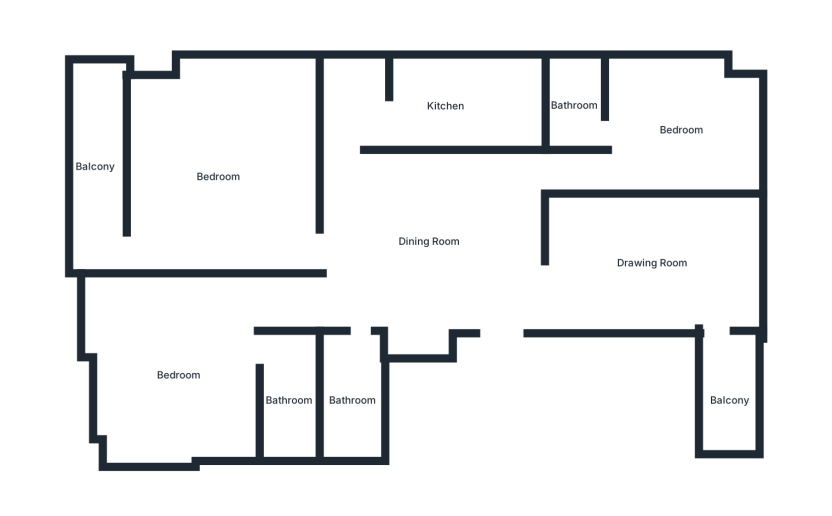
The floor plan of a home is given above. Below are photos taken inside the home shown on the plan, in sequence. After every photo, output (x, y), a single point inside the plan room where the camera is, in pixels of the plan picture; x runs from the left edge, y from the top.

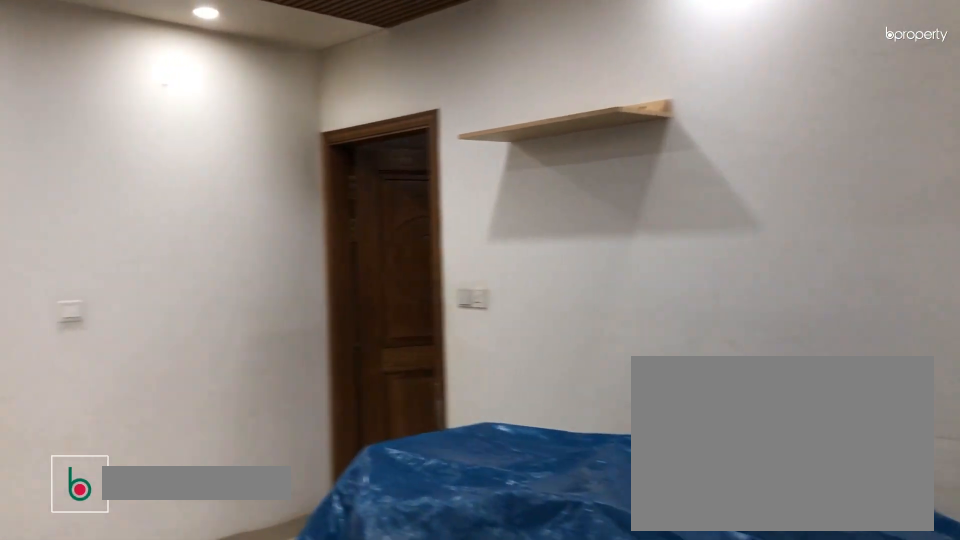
(431, 242)
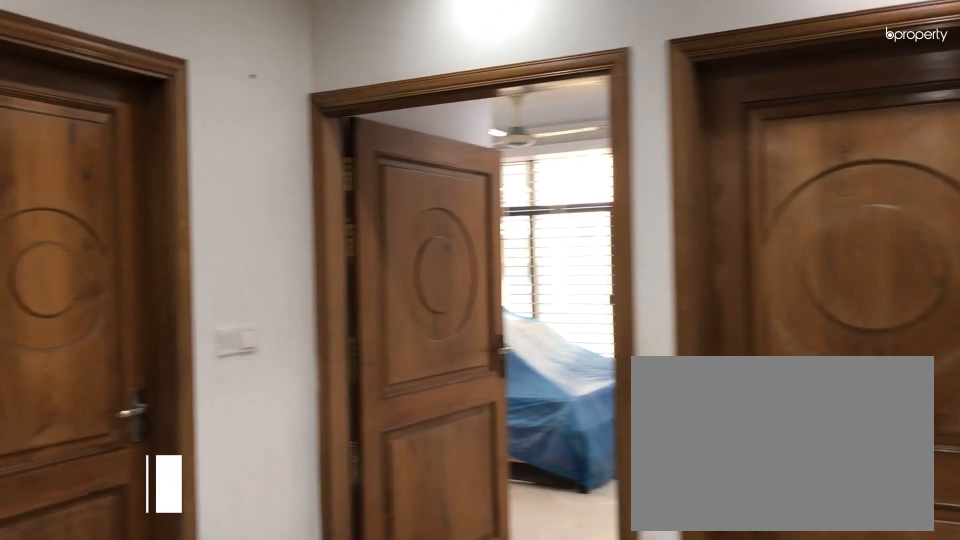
(431, 242)
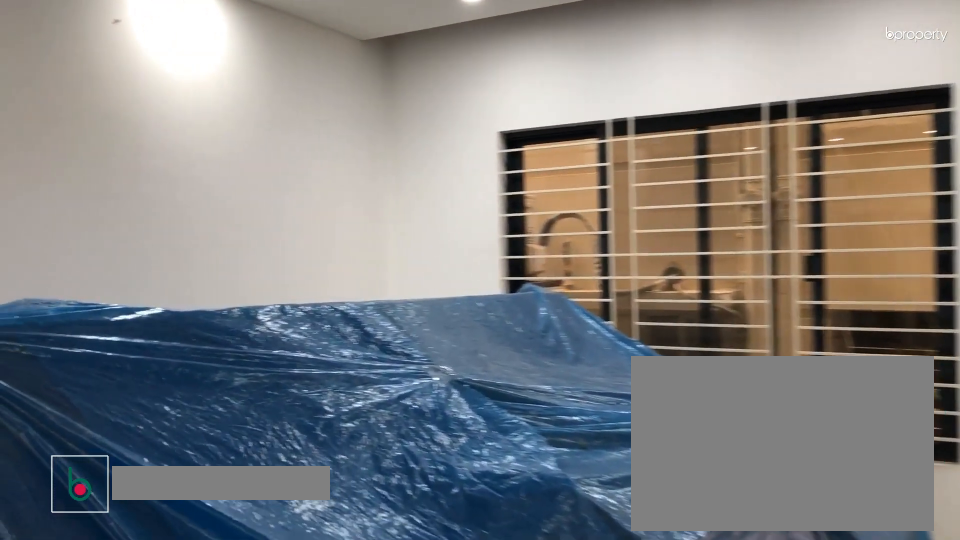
(649, 262)
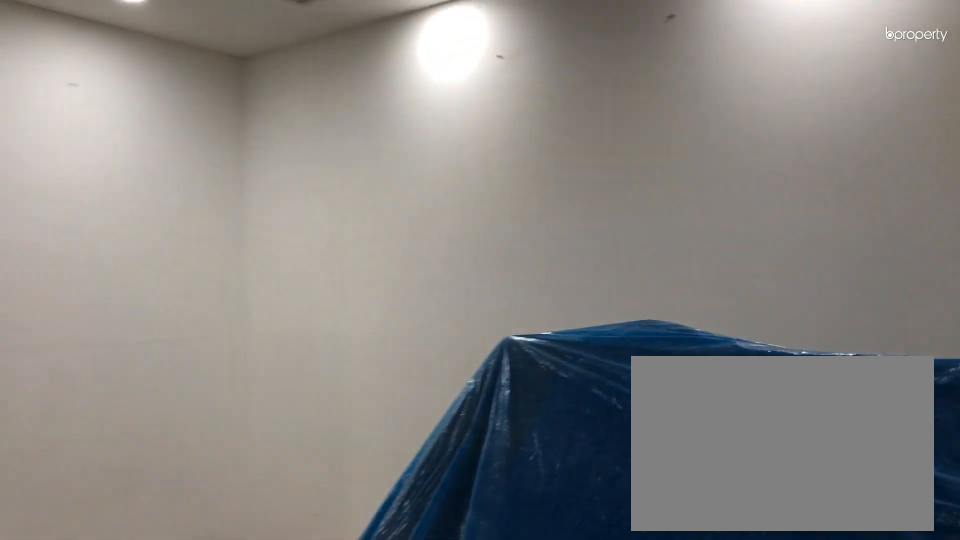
(649, 262)
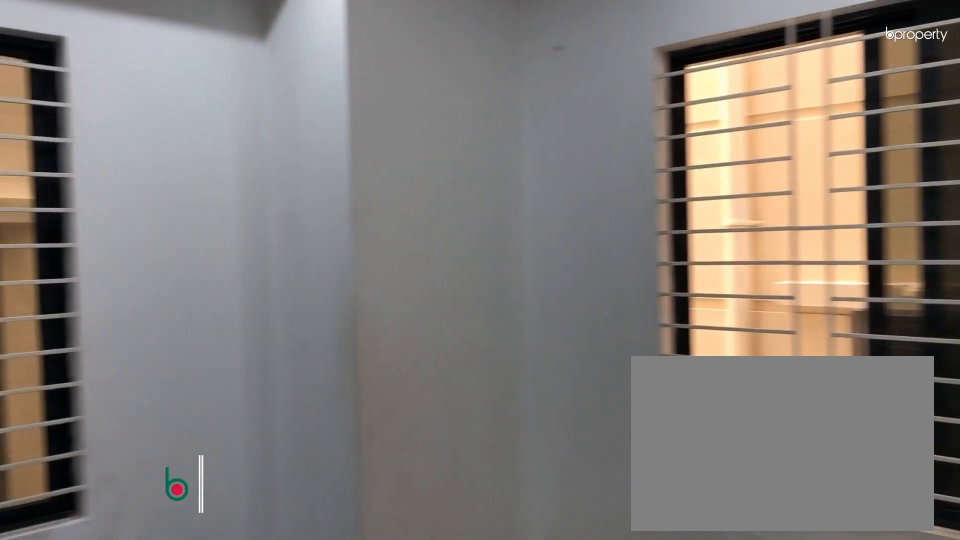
(684, 130)
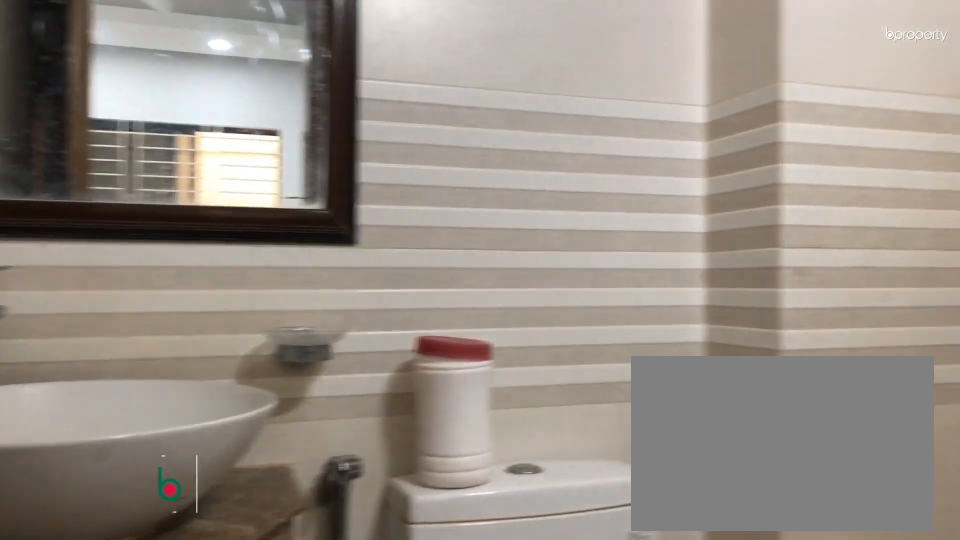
(574, 104)
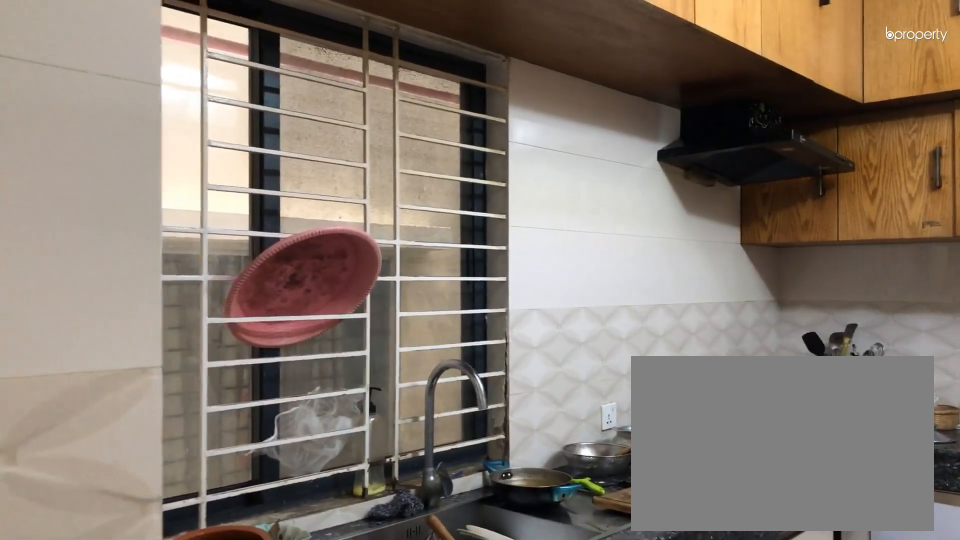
(446, 105)
